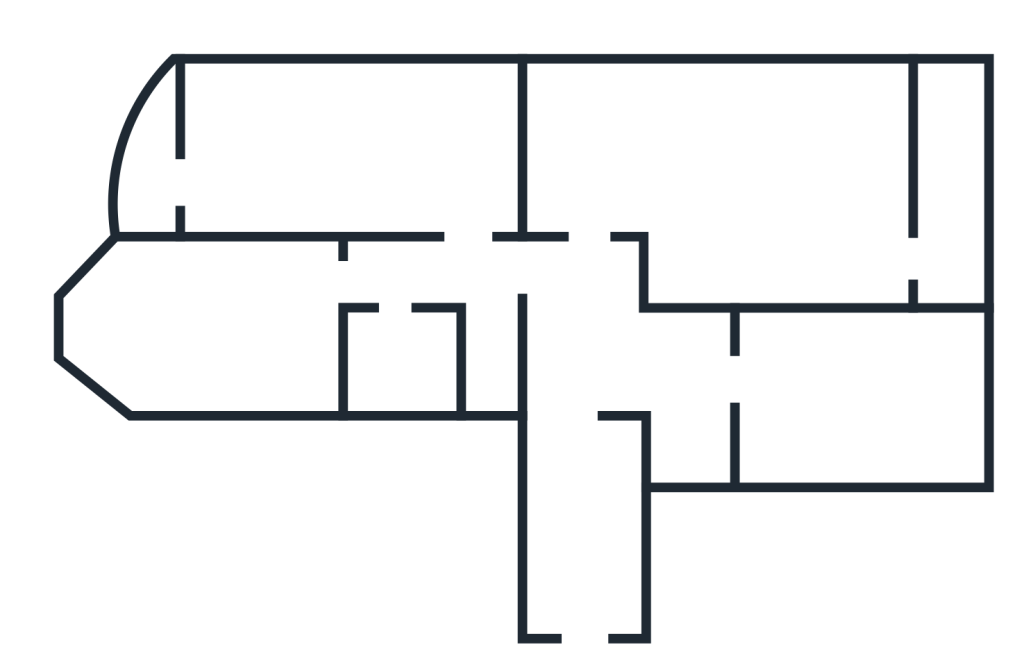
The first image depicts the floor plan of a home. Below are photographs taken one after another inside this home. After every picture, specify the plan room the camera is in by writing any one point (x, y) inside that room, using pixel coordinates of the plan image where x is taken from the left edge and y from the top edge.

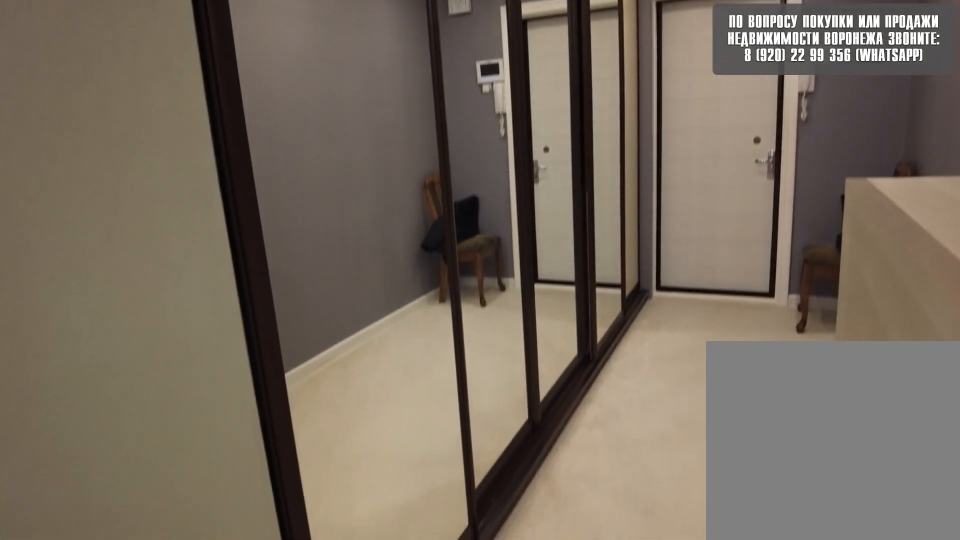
(591, 607)
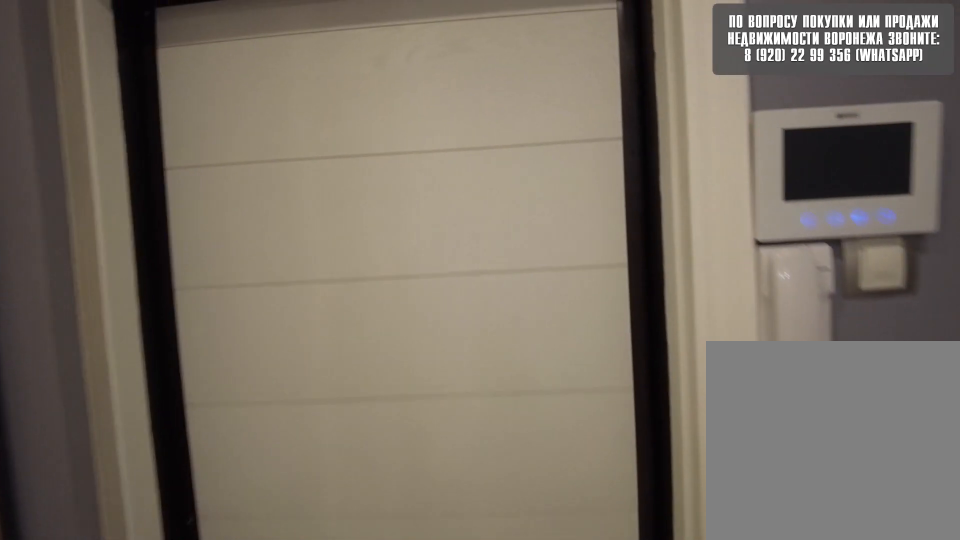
(591, 607)
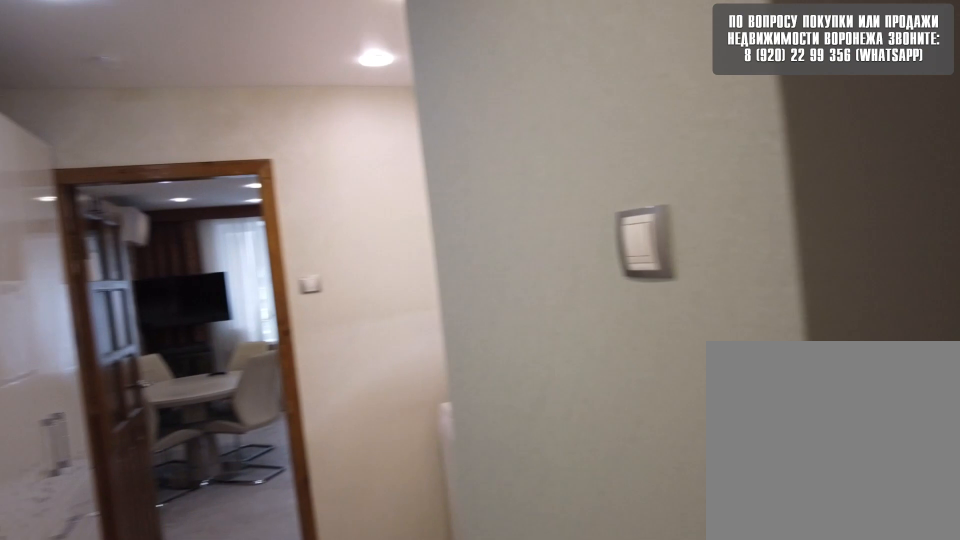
(590, 374)
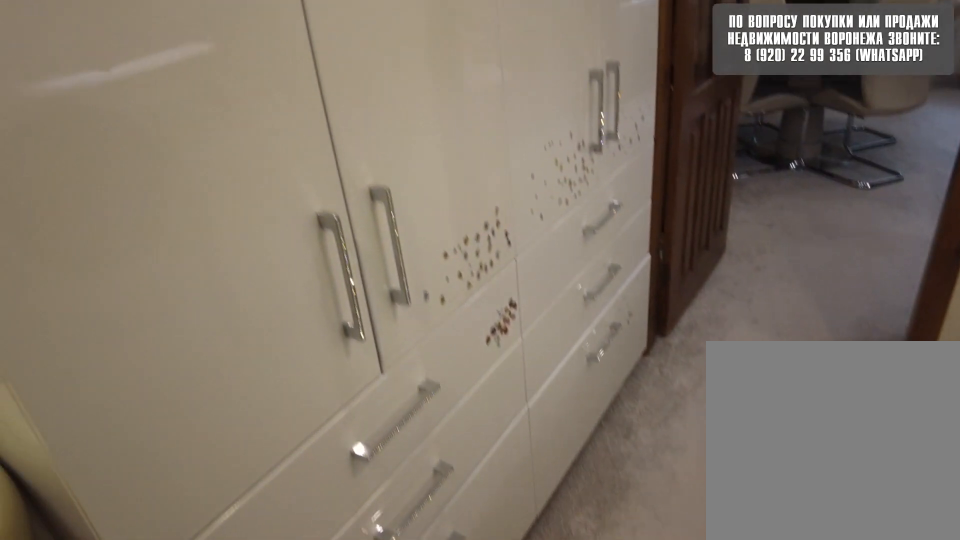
(700, 382)
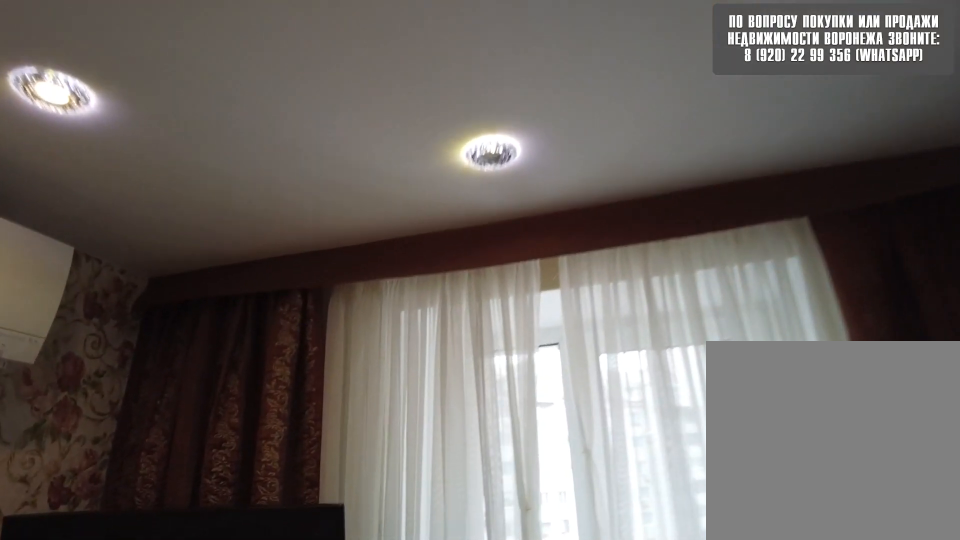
(819, 399)
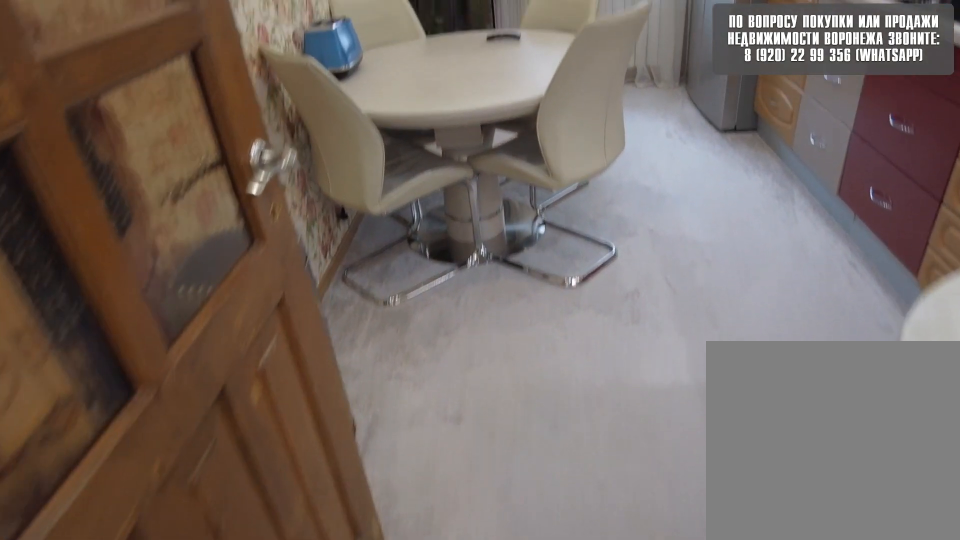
(819, 399)
